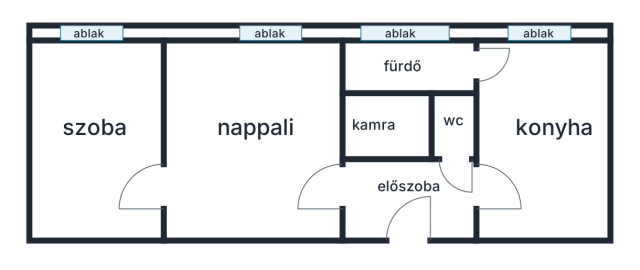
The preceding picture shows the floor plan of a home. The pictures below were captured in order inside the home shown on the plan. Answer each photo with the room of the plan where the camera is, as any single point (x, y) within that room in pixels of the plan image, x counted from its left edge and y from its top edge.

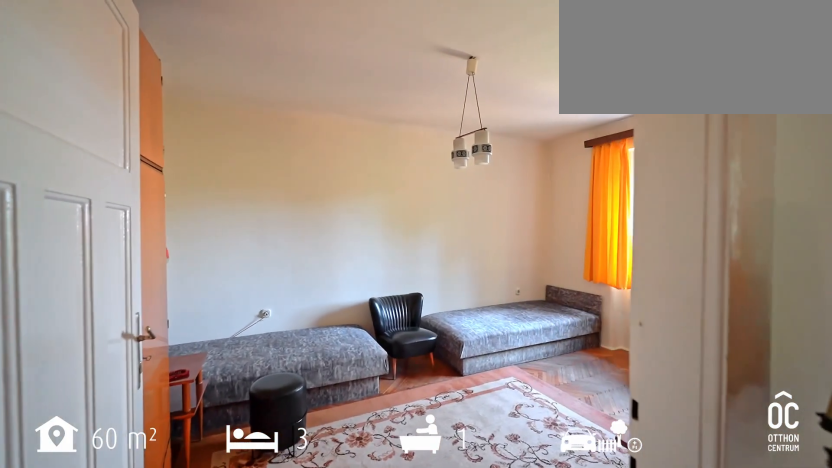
(96, 134)
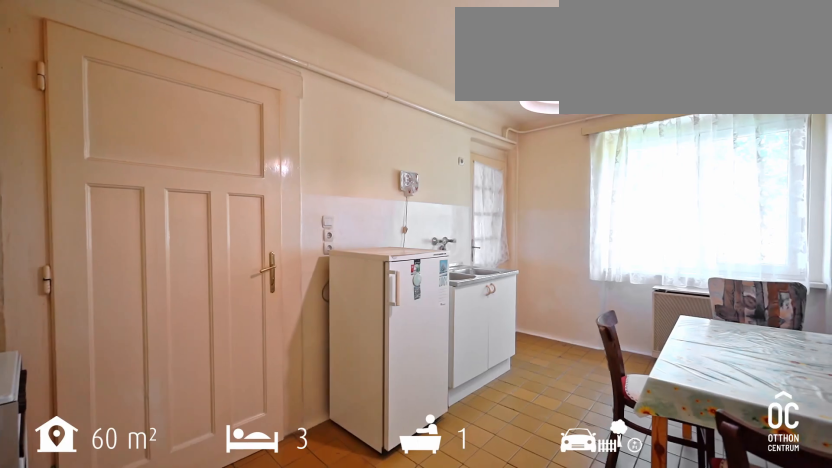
(541, 143)
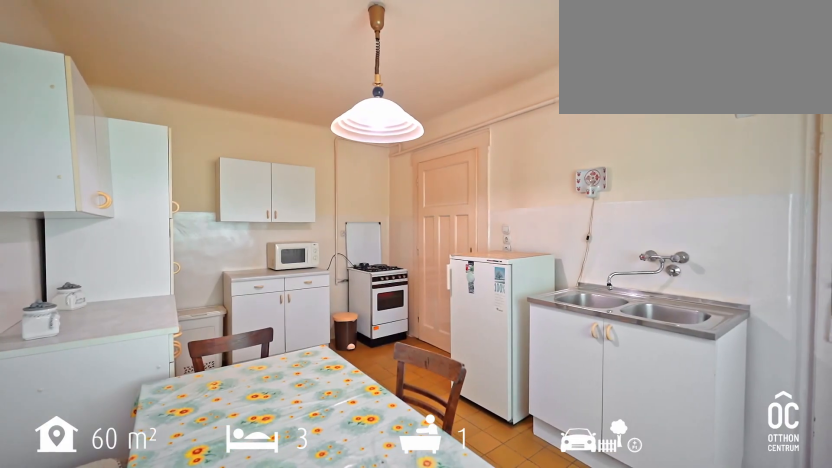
(541, 143)
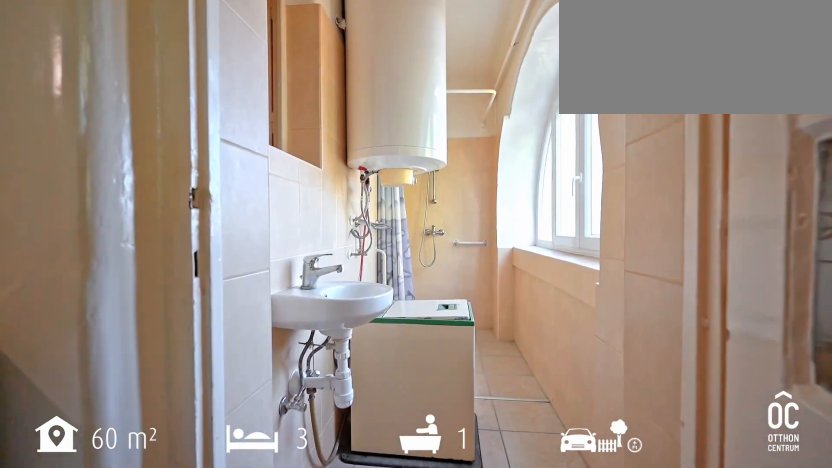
(406, 65)
